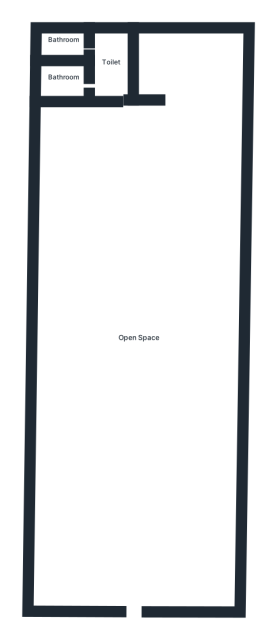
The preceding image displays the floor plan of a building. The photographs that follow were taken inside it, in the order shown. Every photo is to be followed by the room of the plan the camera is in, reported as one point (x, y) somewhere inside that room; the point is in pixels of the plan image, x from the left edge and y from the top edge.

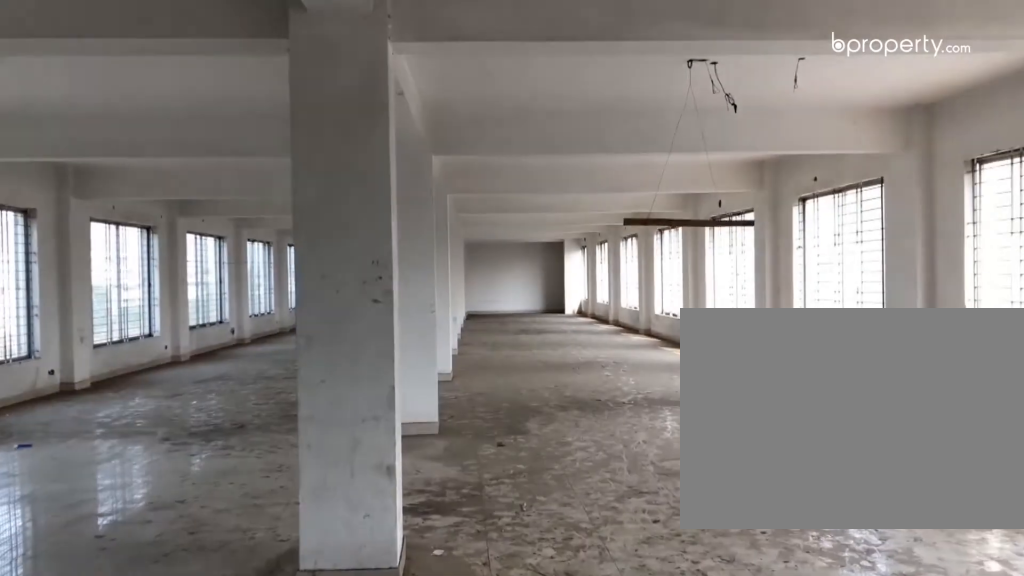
(138, 602)
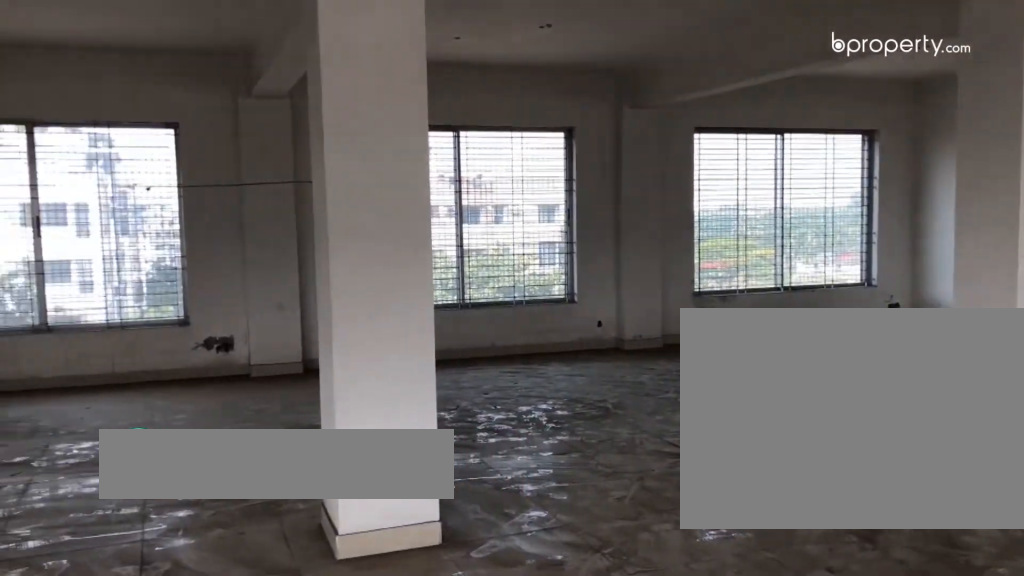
(135, 308)
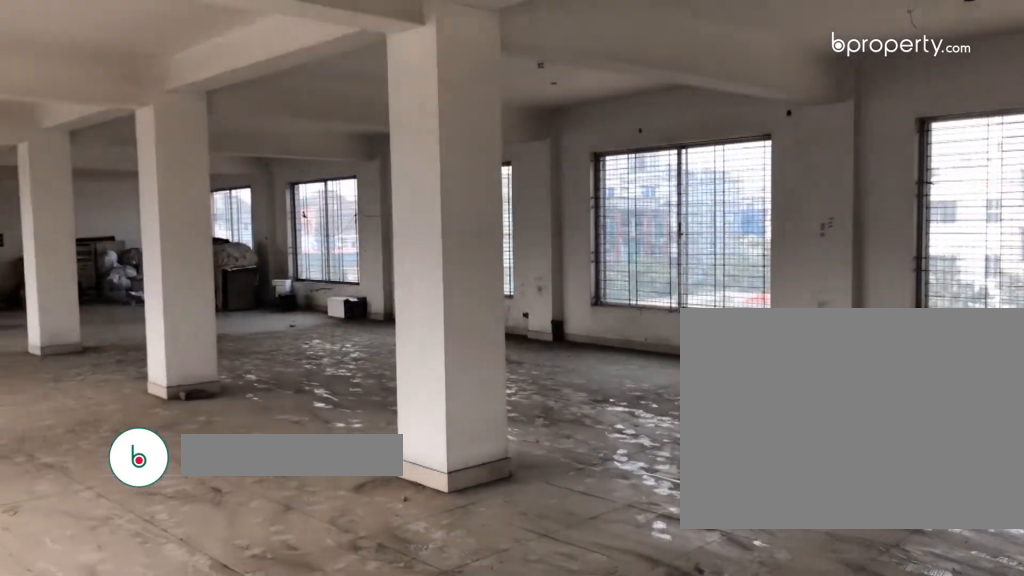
(135, 308)
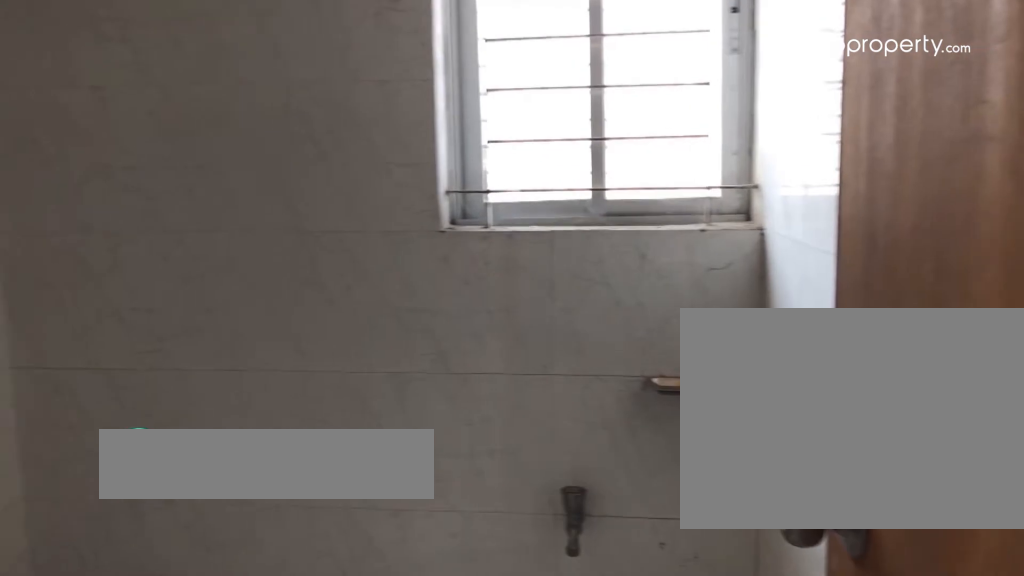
(62, 82)
